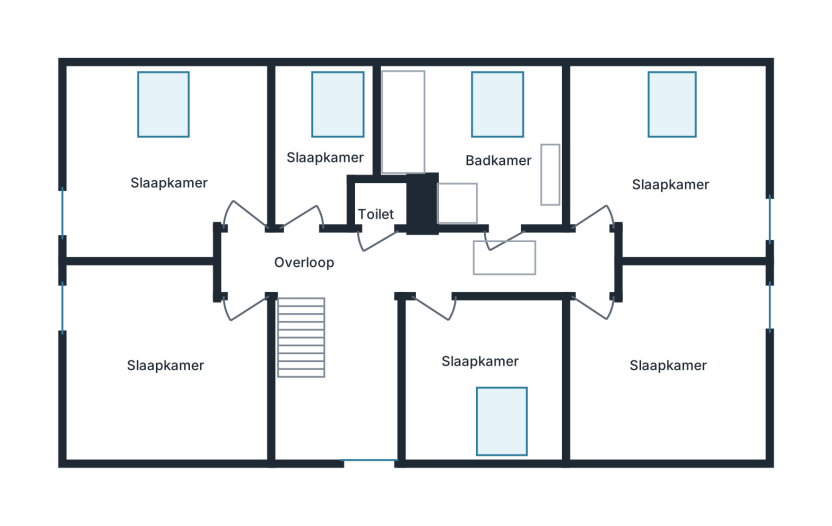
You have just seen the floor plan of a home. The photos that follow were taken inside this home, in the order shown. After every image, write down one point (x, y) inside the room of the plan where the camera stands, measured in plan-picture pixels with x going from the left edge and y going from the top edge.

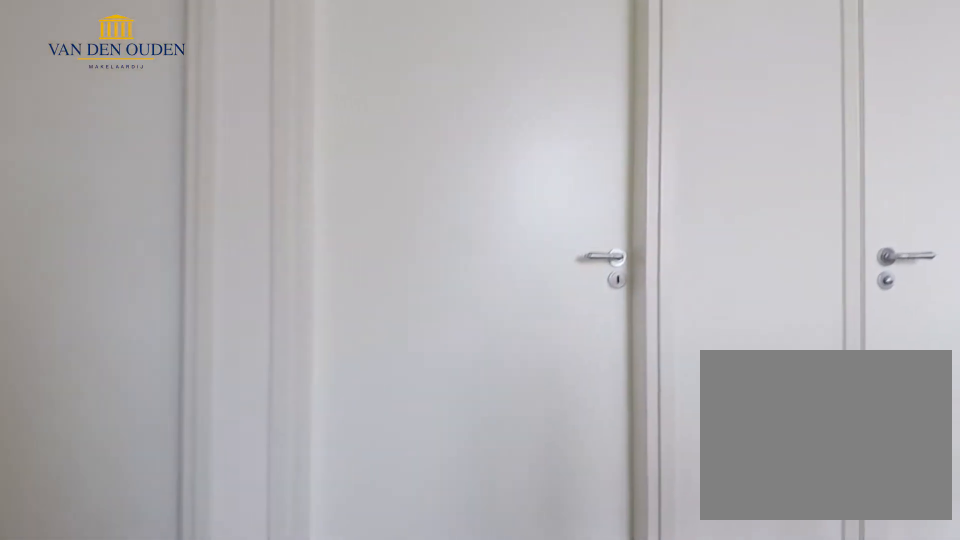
(407, 264)
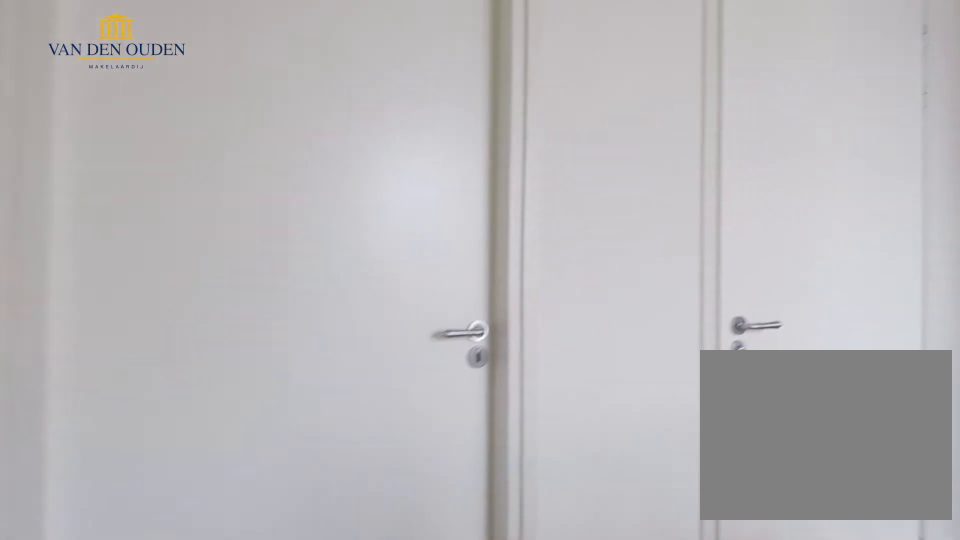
(407, 264)
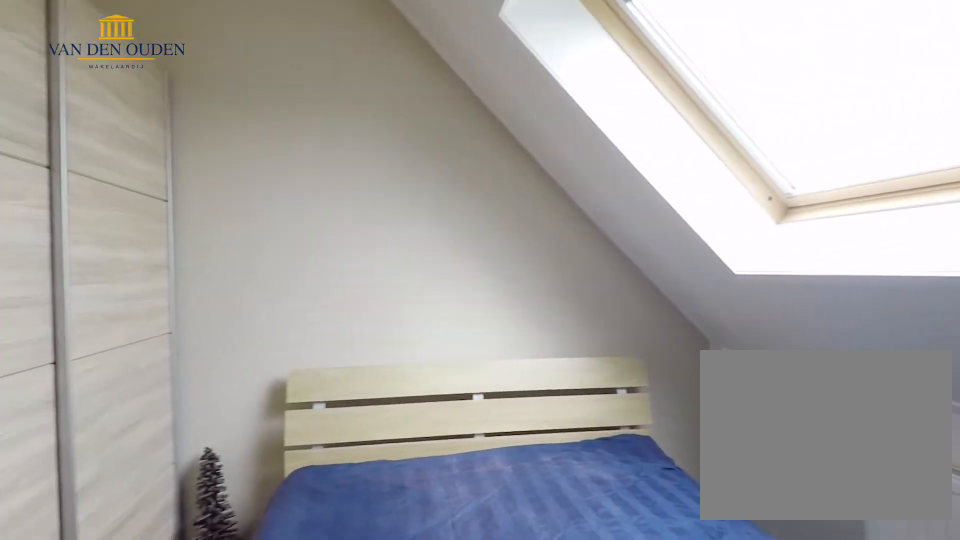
(484, 365)
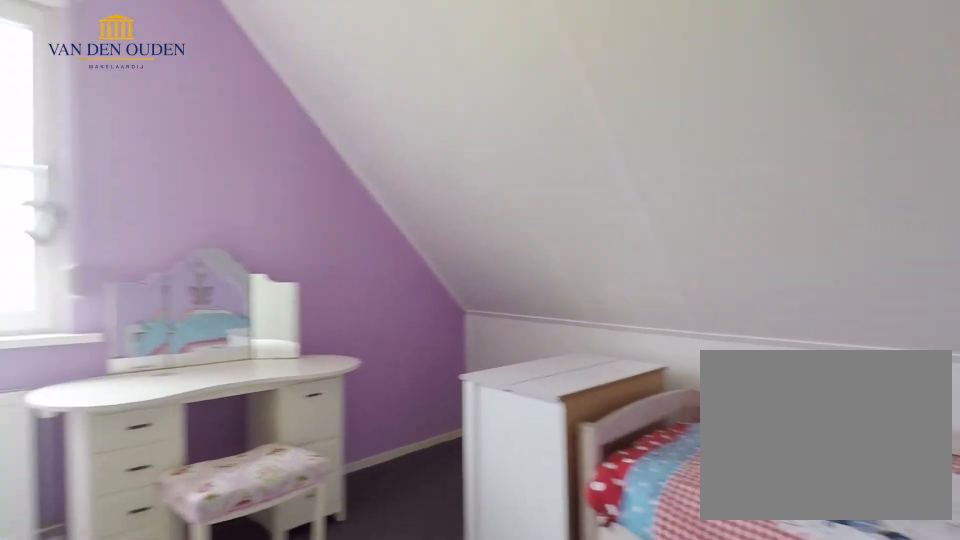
(669, 350)
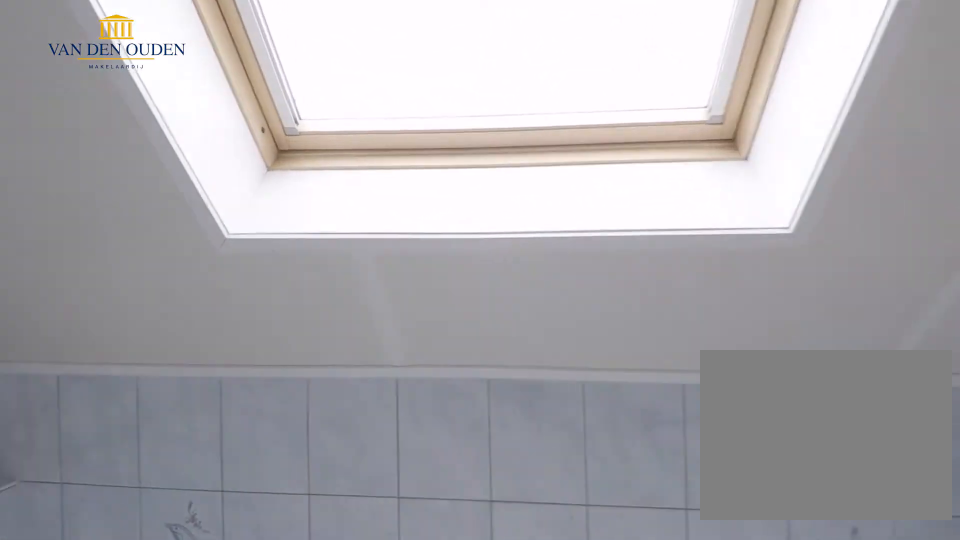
(487, 158)
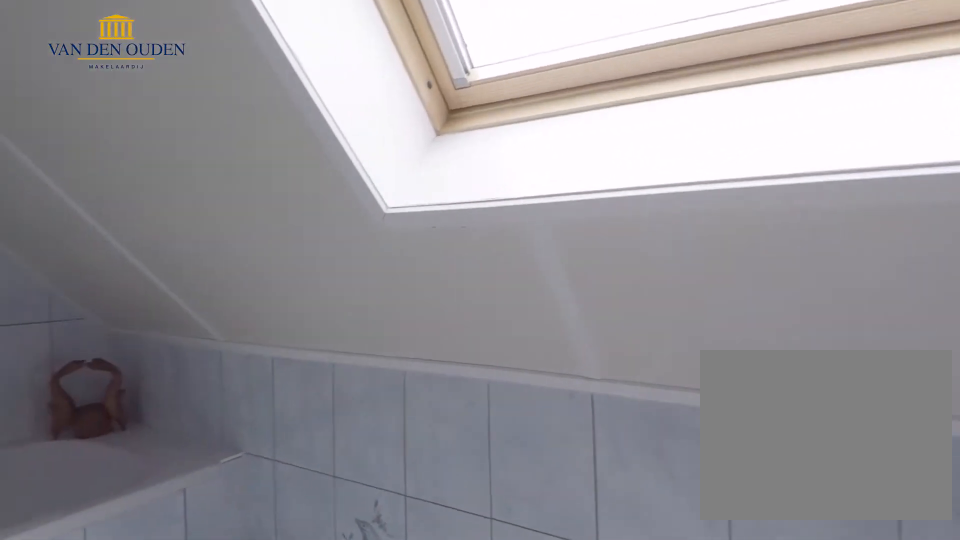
(487, 158)
